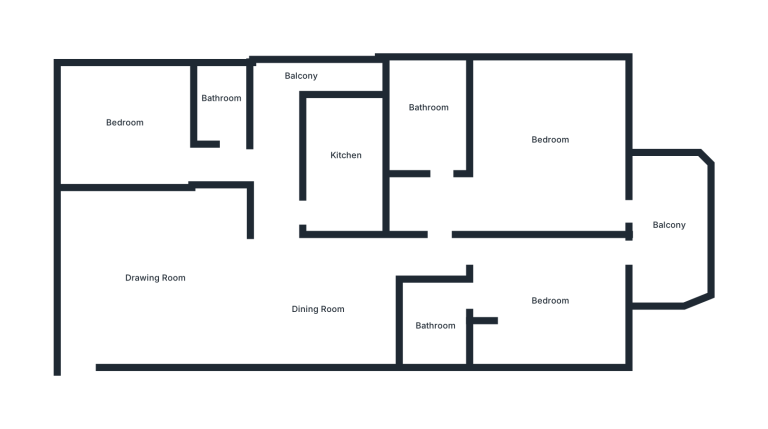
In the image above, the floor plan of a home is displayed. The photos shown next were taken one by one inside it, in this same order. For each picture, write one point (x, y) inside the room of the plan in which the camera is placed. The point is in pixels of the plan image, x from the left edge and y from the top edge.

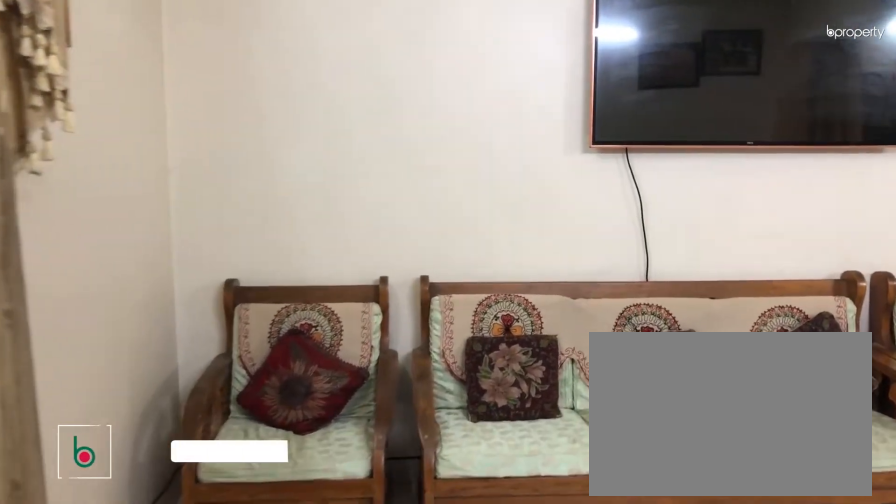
(114, 276)
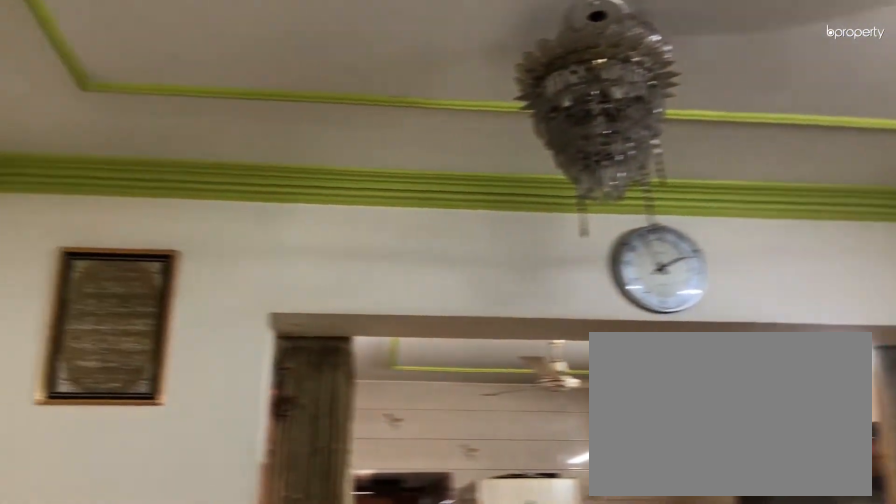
(157, 274)
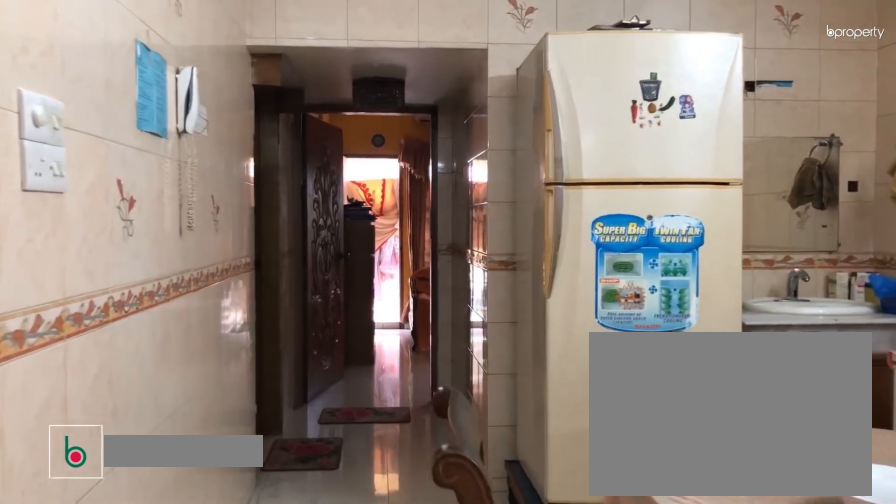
(322, 305)
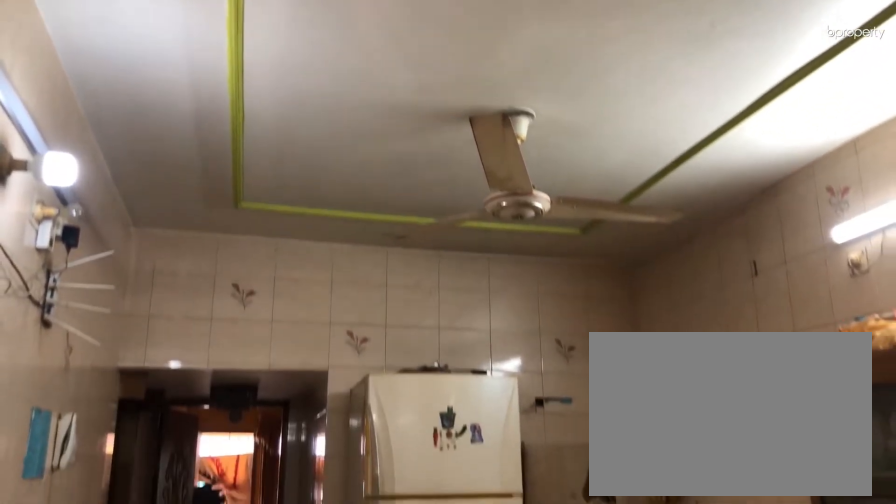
(322, 306)
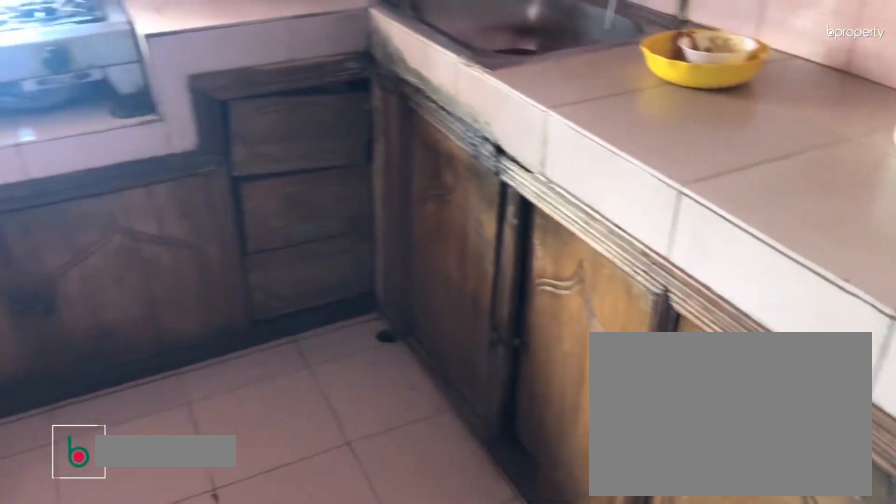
(343, 157)
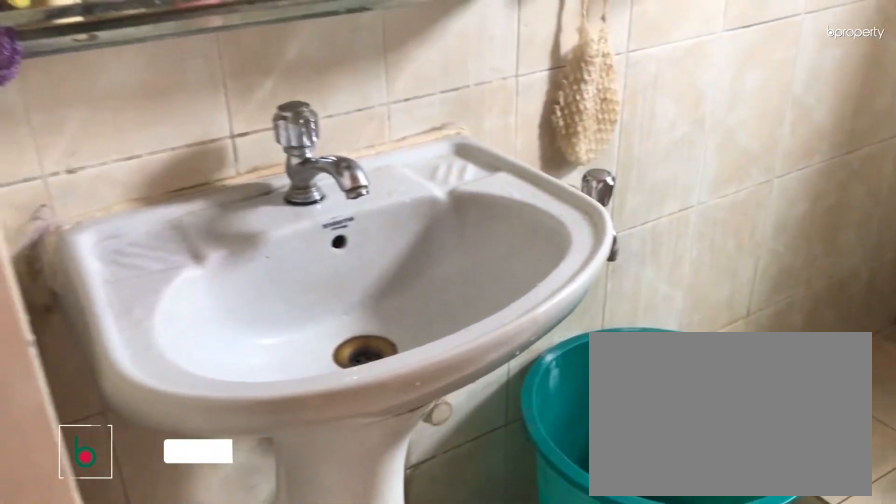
(219, 103)
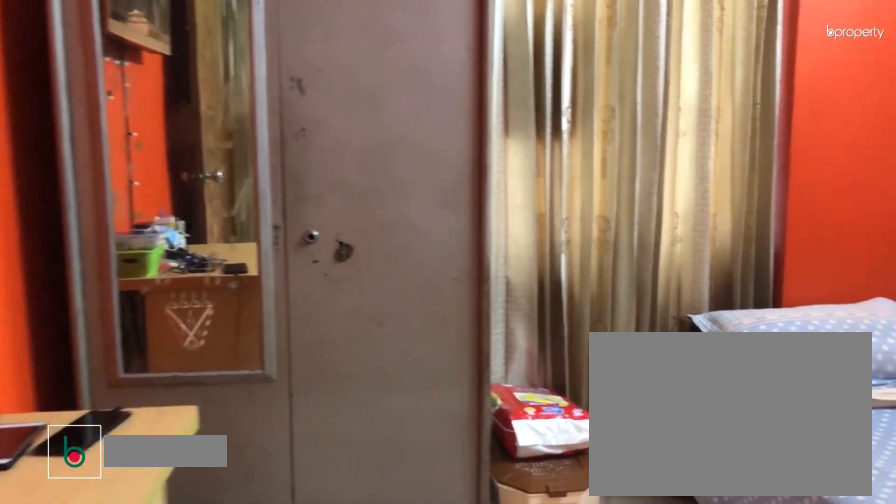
(125, 132)
